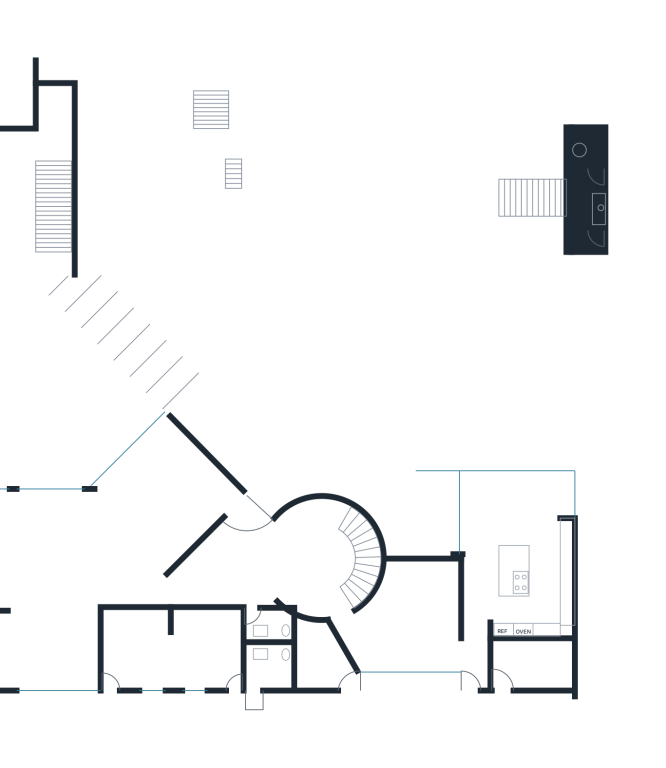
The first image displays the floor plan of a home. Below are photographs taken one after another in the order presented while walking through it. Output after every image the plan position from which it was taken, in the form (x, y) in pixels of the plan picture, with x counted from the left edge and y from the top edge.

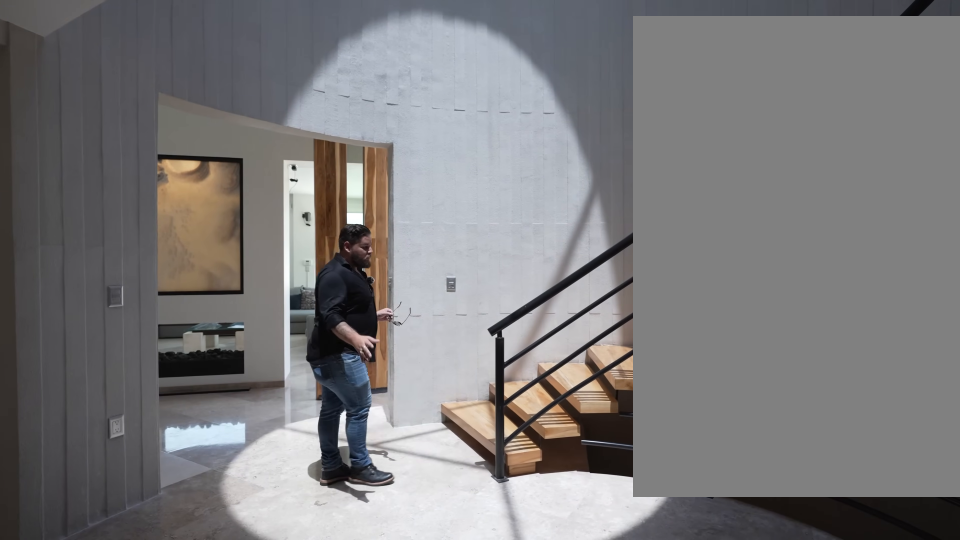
(296, 584)
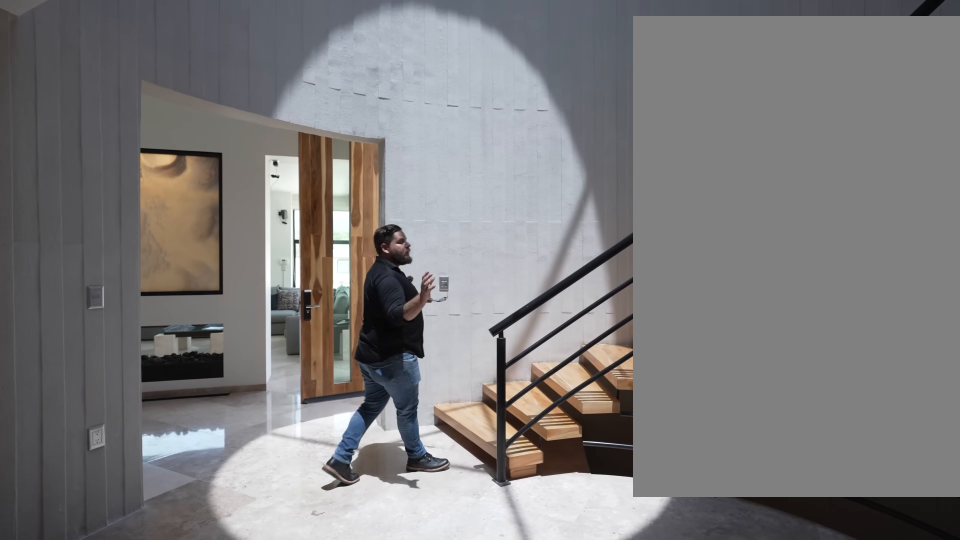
(295, 570)
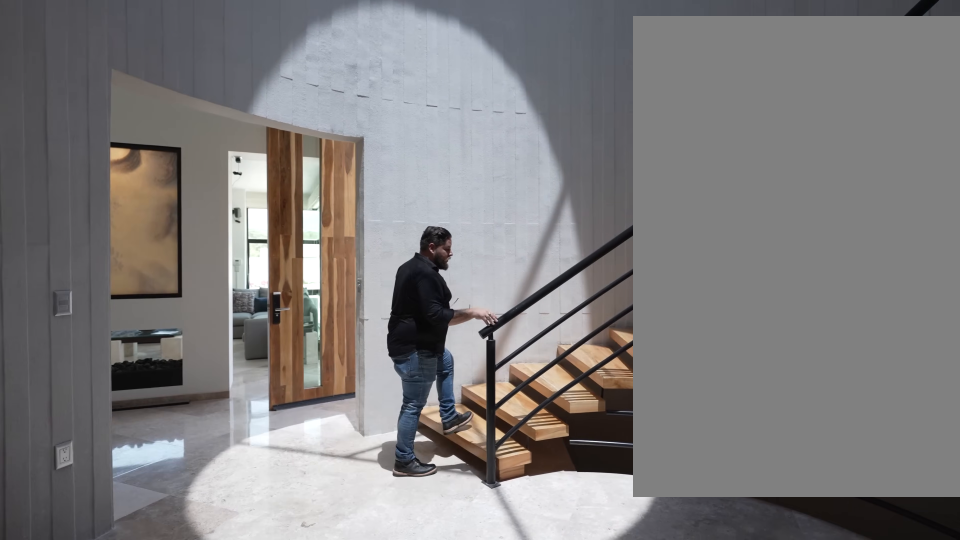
(294, 568)
